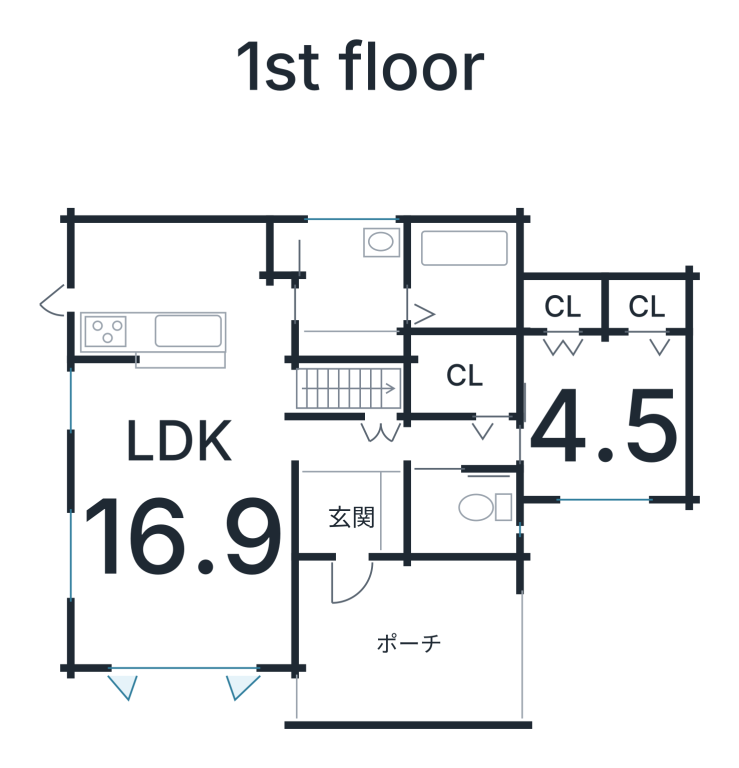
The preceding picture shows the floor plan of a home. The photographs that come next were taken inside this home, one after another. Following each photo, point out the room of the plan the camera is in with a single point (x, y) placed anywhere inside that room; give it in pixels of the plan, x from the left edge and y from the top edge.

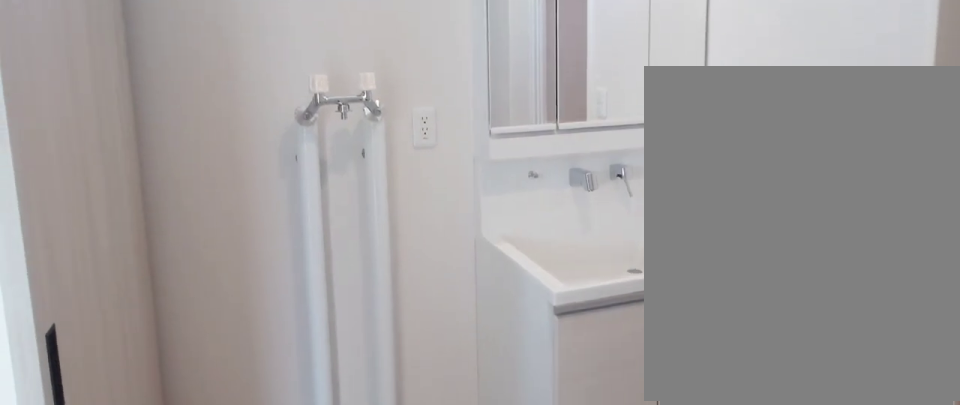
(352, 288)
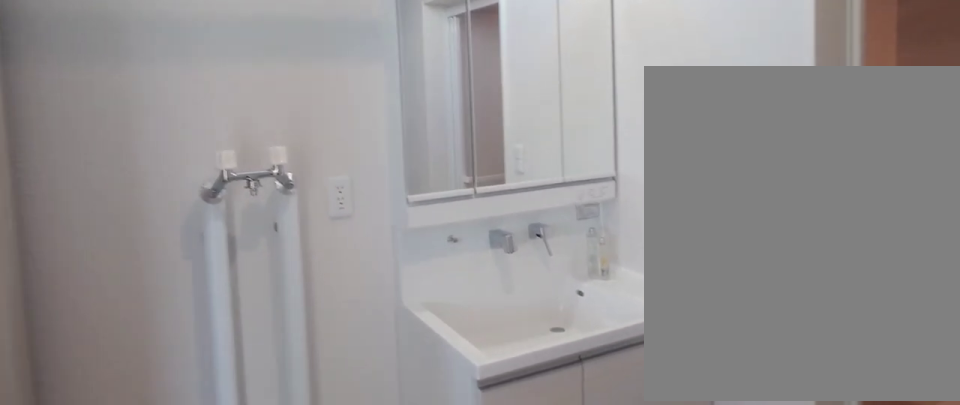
(352, 288)
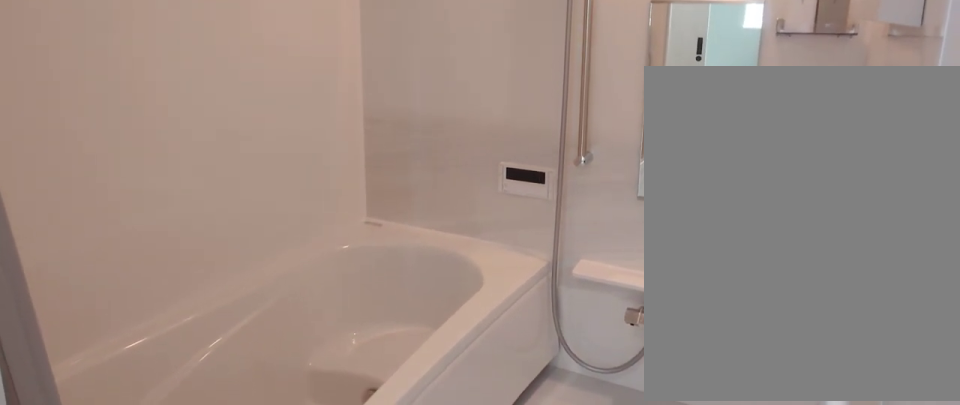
(460, 280)
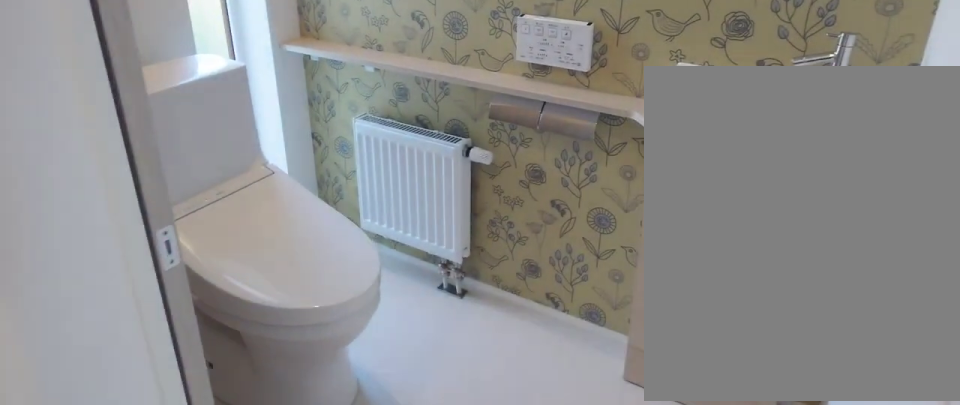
(456, 520)
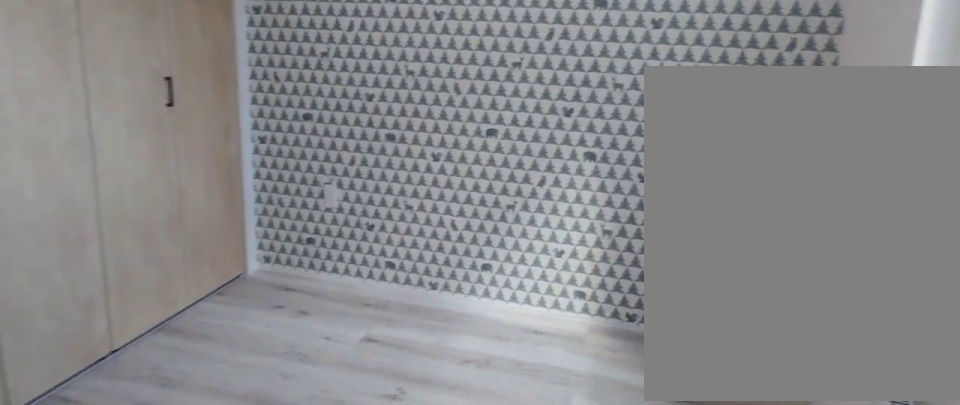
(600, 413)
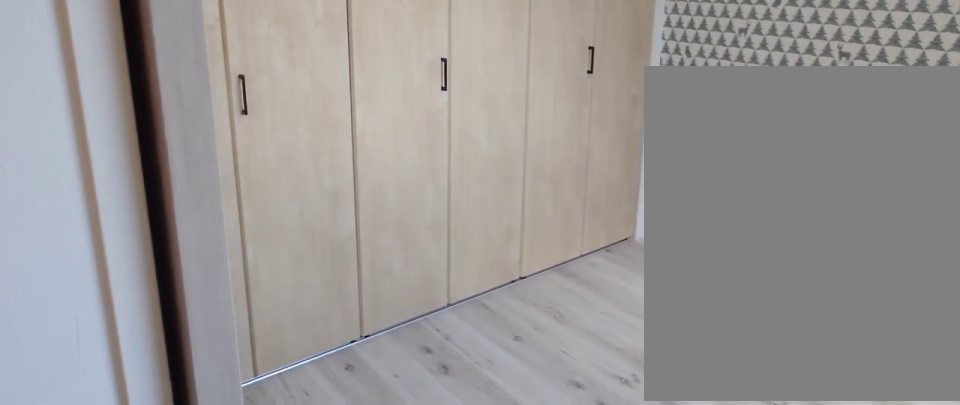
(600, 413)
